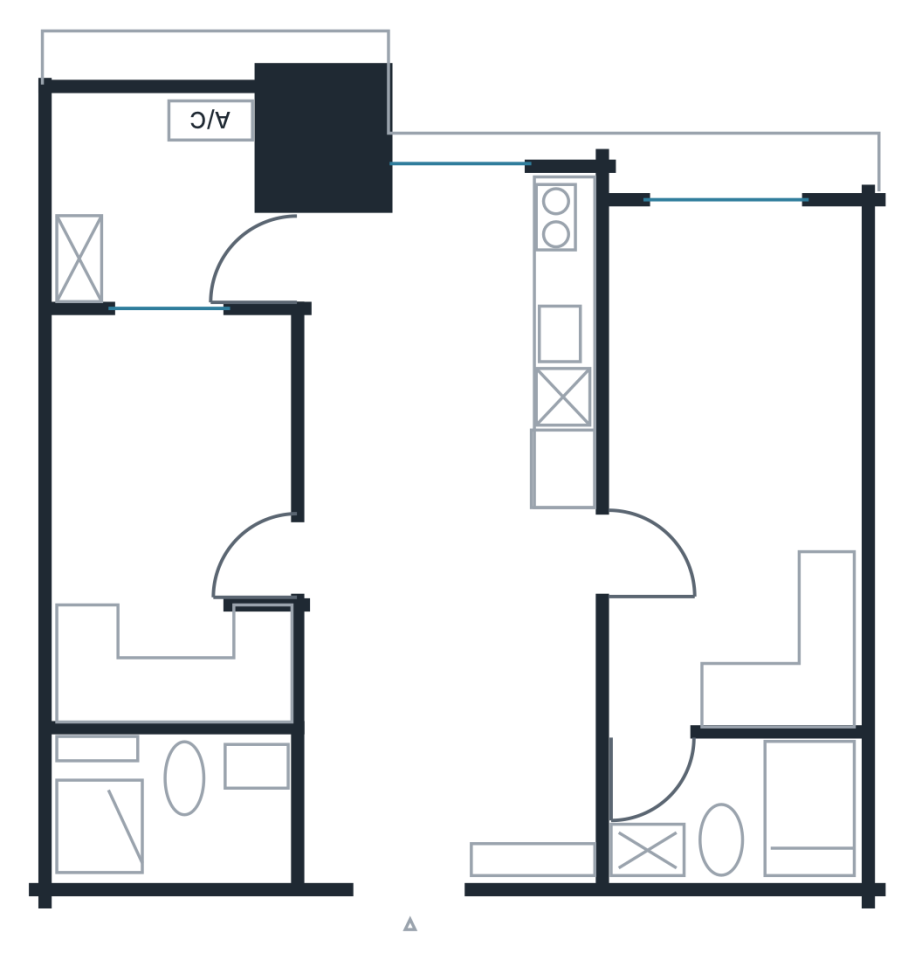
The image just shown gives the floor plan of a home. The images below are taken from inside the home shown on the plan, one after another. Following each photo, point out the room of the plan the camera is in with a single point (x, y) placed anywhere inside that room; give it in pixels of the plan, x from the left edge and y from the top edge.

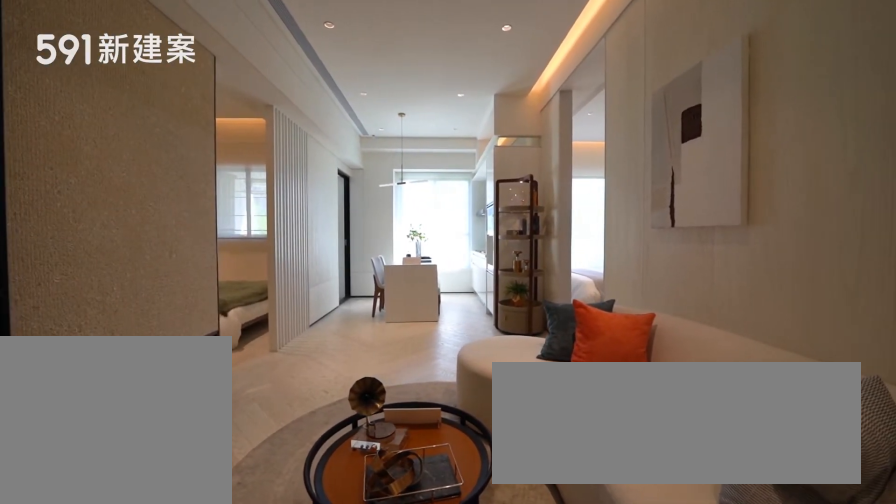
(450, 732)
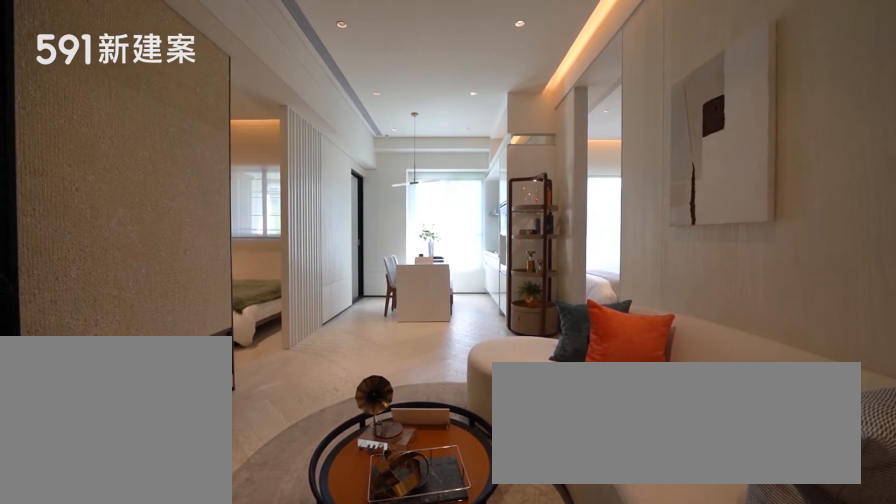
(450, 732)
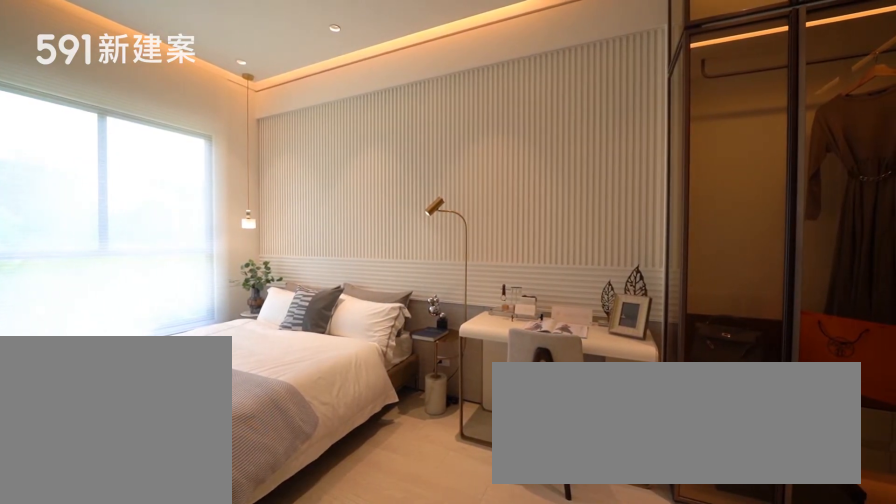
(734, 467)
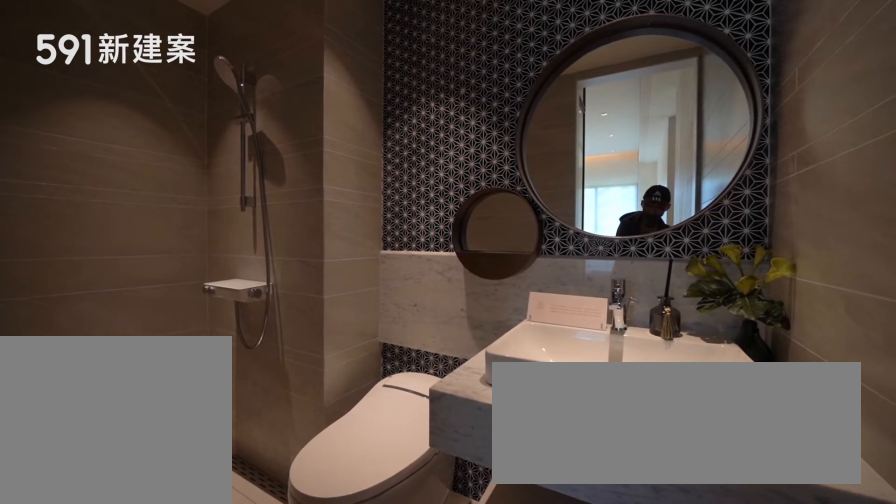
(735, 803)
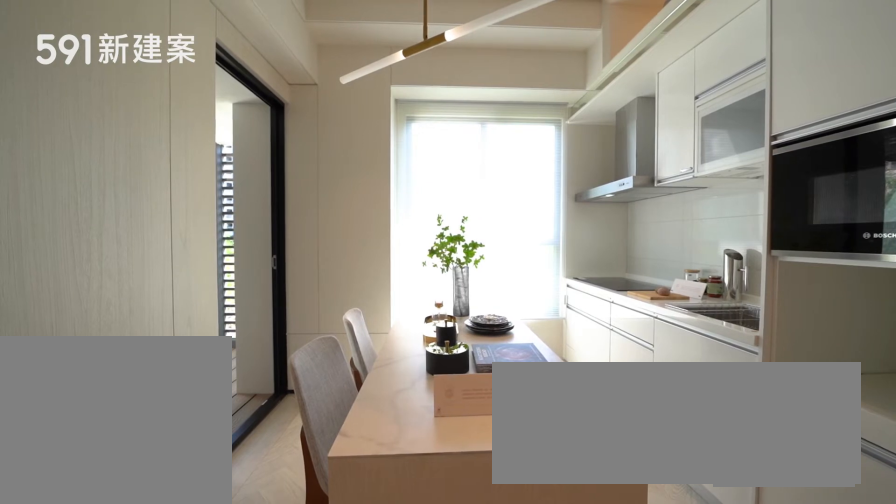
(409, 330)
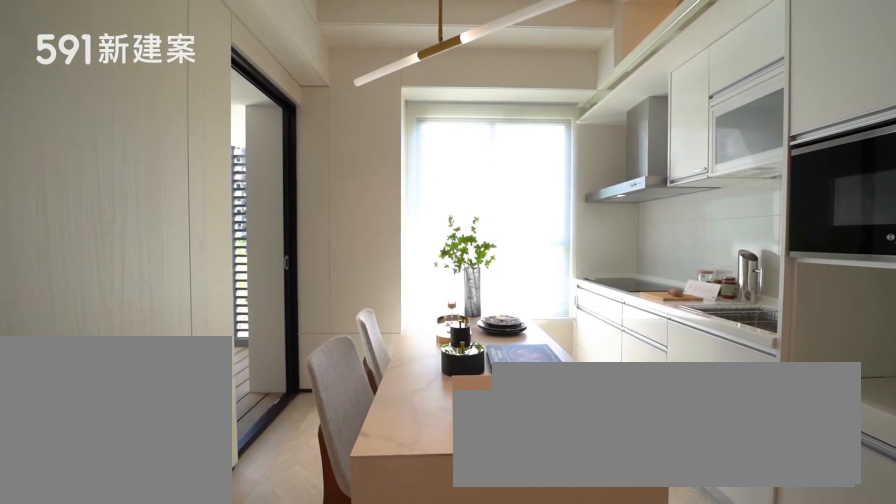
(409, 330)
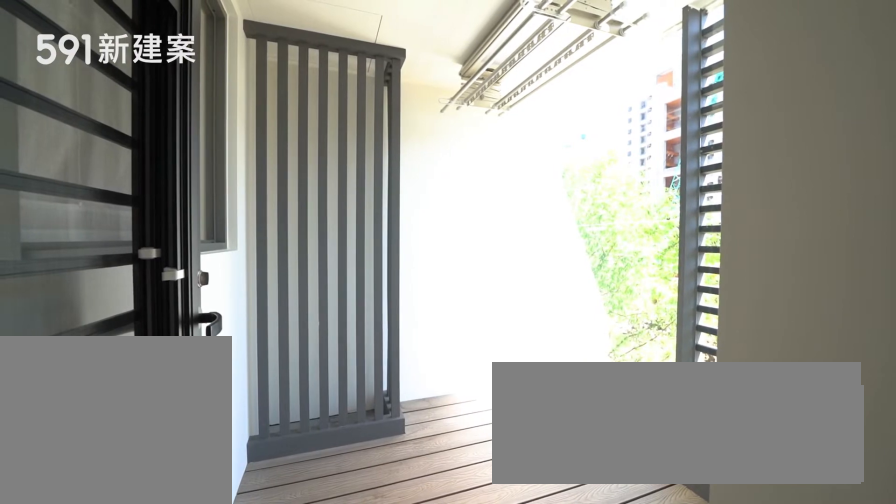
(173, 190)
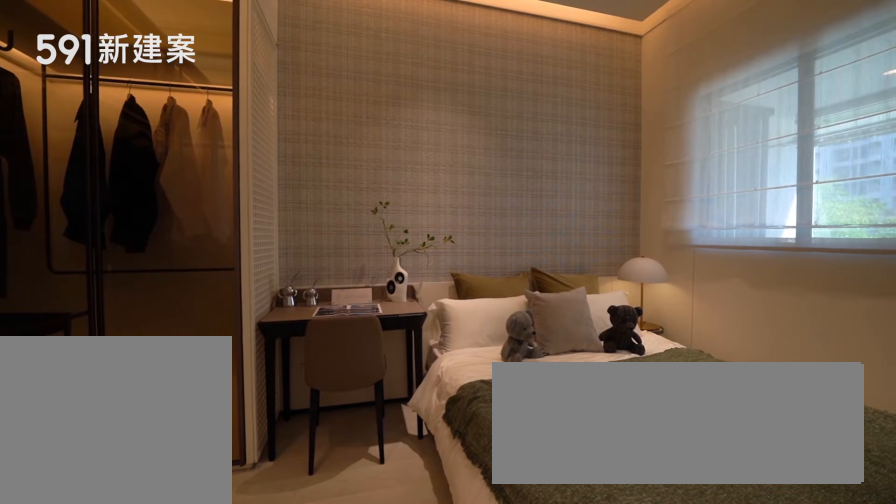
(167, 516)
